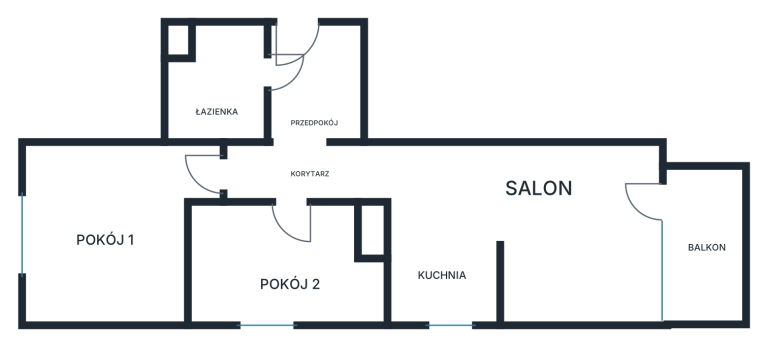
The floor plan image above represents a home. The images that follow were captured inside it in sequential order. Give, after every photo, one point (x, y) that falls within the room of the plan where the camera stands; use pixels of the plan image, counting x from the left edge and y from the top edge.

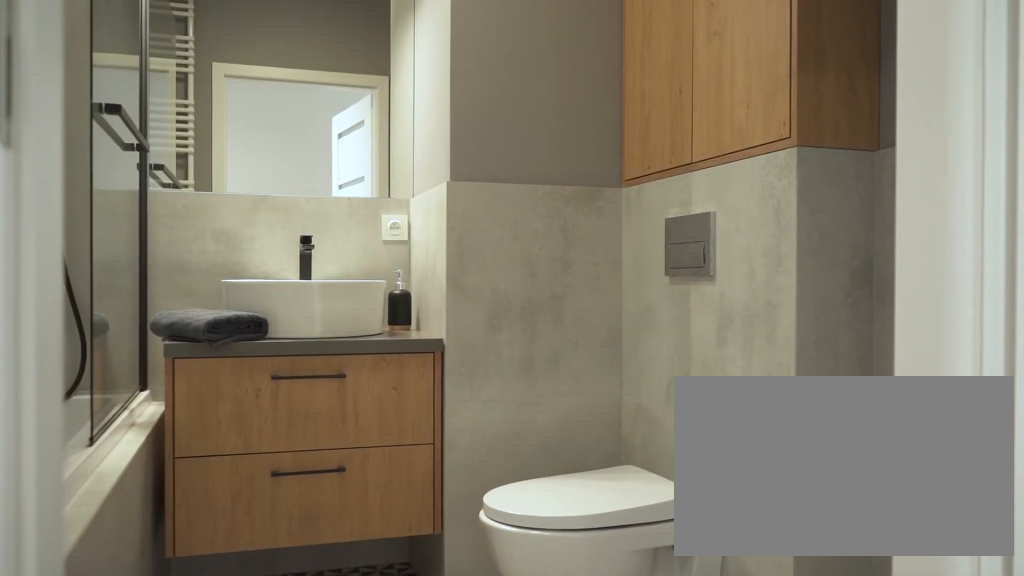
(254, 83)
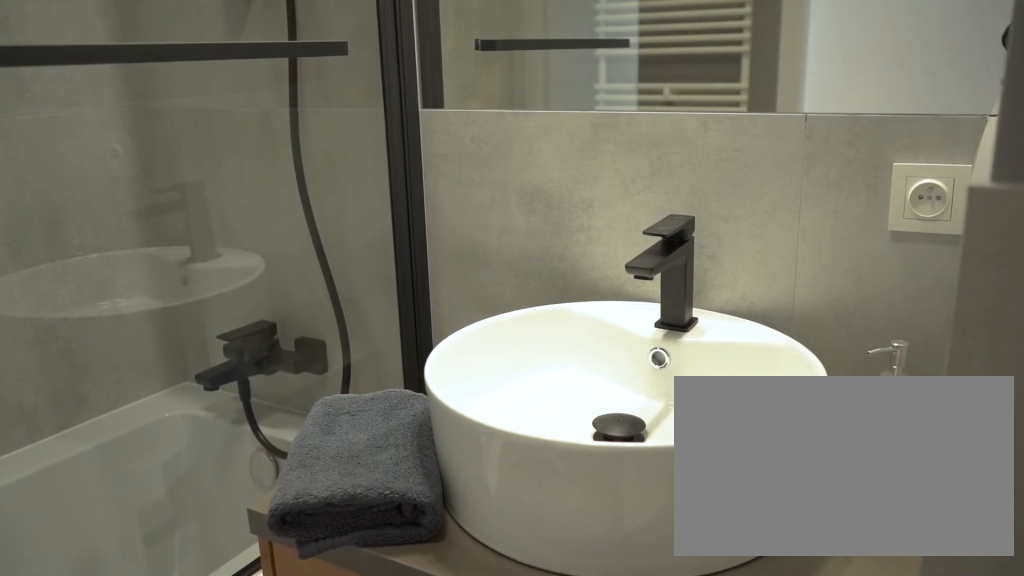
(219, 91)
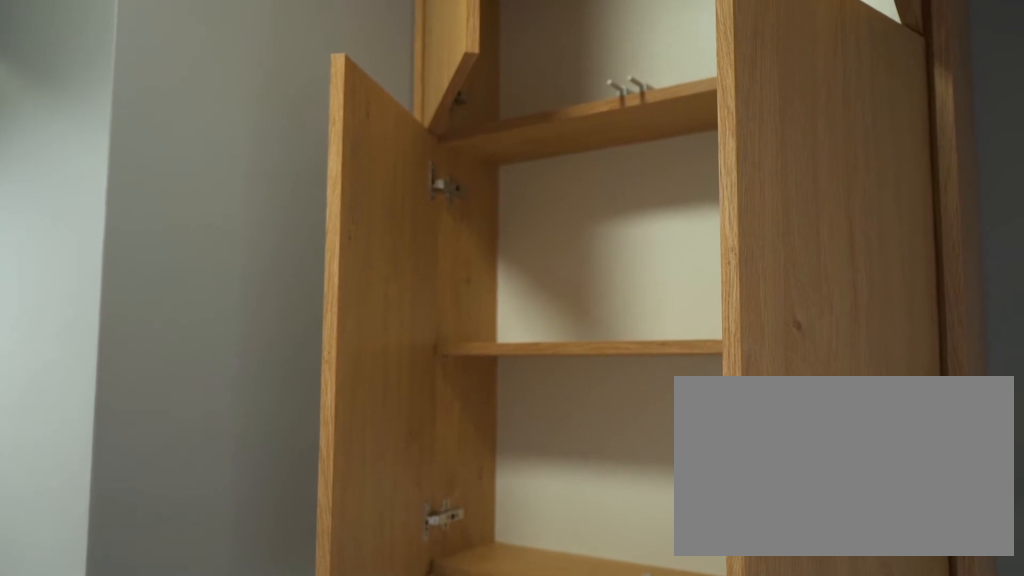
(216, 83)
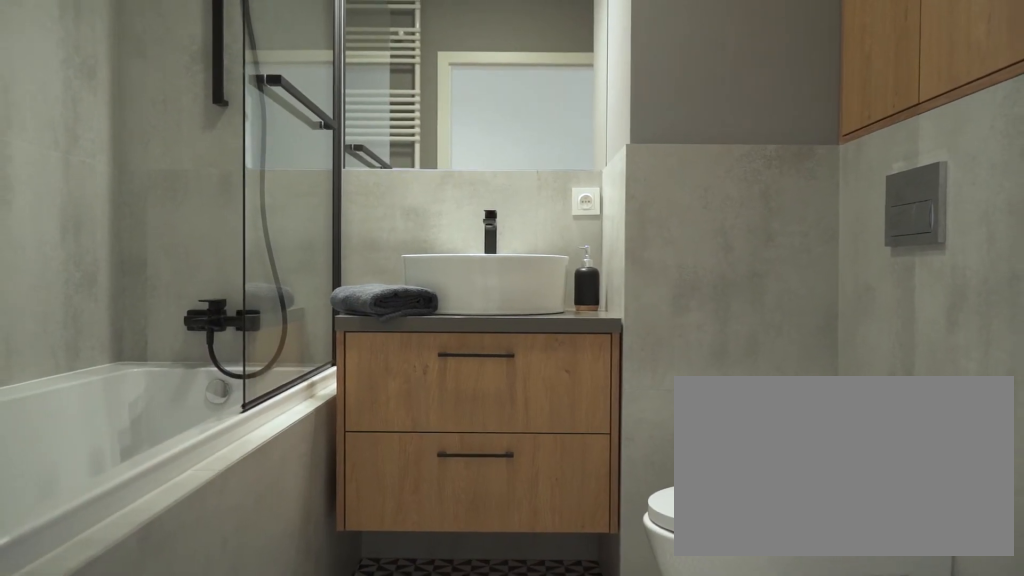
(216, 83)
